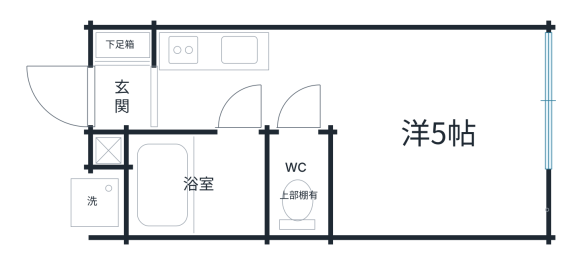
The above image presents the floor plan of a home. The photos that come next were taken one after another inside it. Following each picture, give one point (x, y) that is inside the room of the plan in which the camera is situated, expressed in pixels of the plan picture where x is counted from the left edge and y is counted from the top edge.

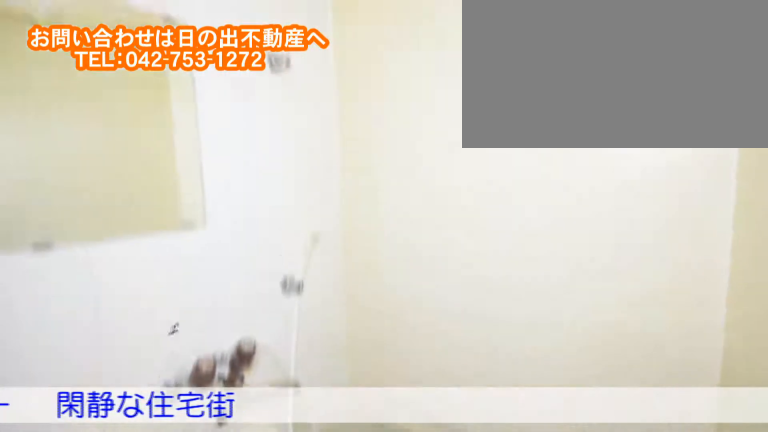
(229, 176)
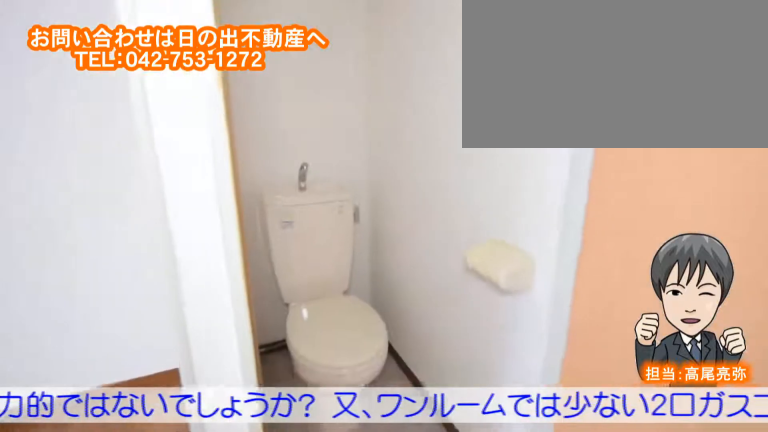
(298, 185)
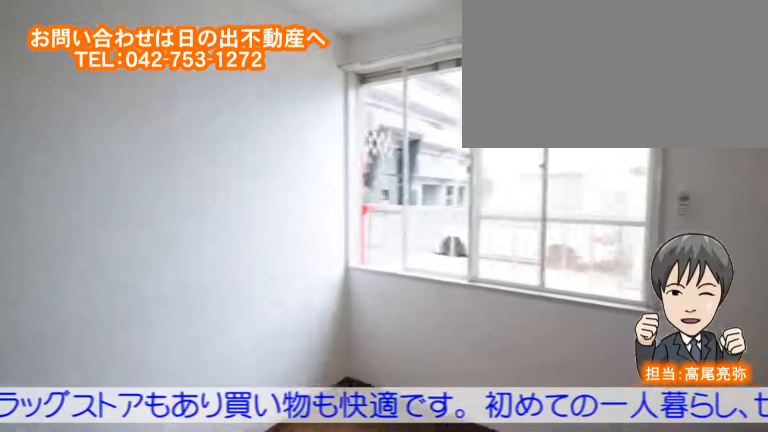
(445, 160)
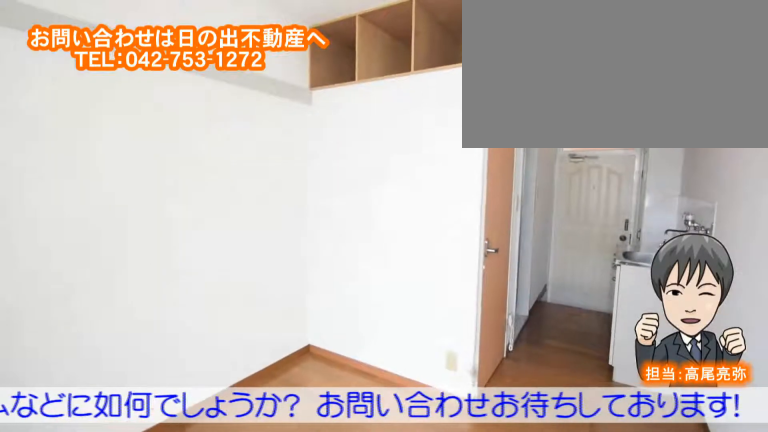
(445, 160)
